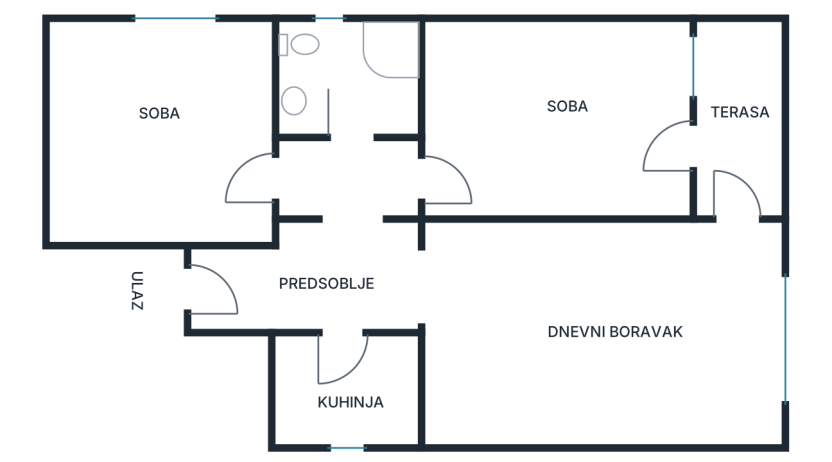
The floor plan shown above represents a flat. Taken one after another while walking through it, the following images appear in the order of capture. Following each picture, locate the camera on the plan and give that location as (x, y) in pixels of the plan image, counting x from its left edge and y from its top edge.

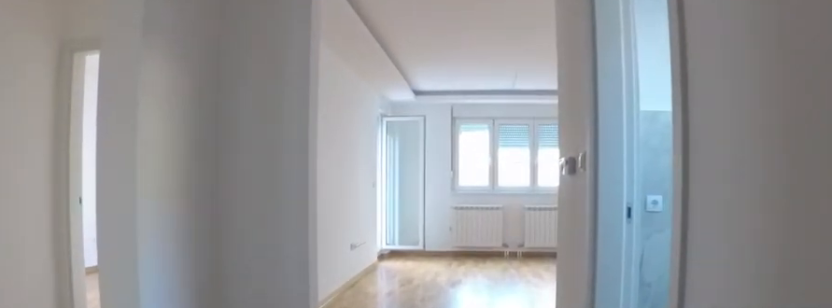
(278, 286)
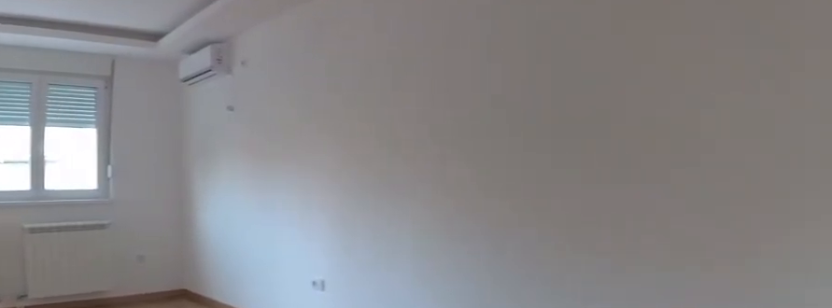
(425, 290)
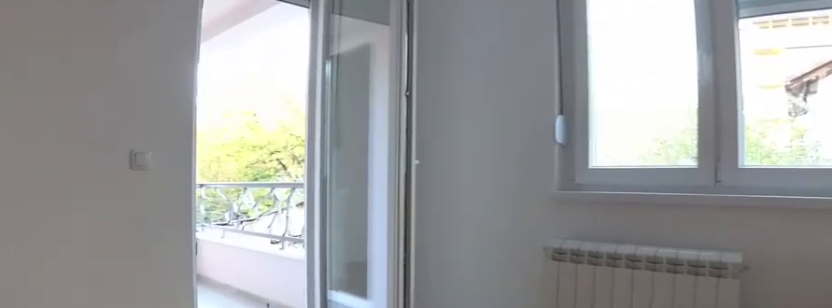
(686, 305)
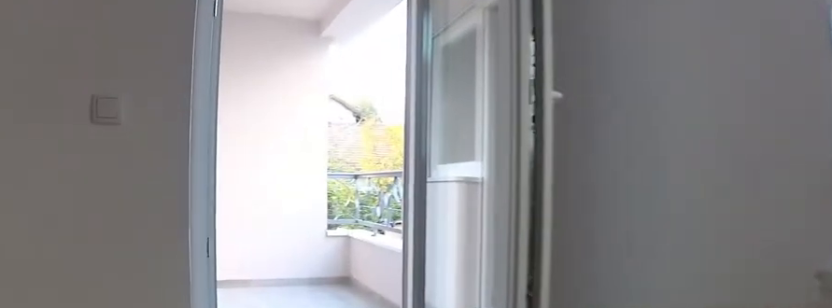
(704, 284)
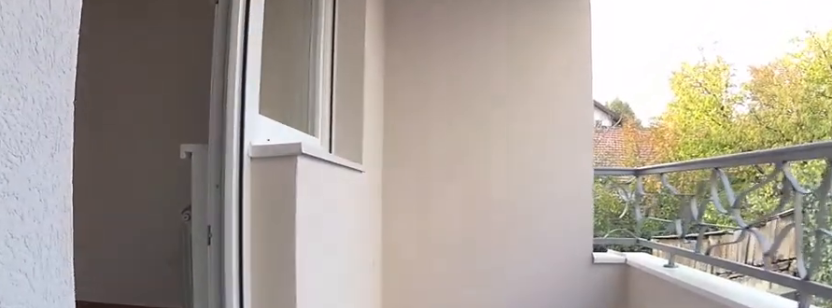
(726, 271)
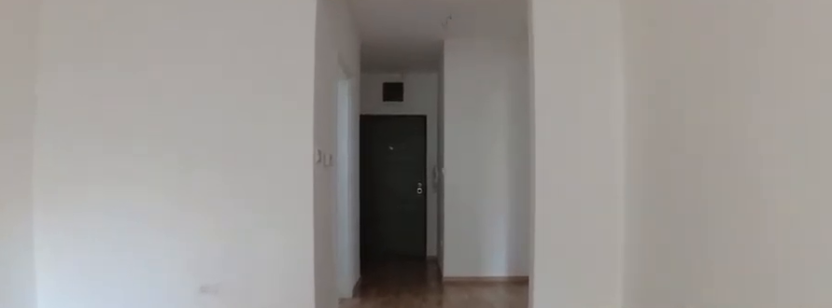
(604, 294)
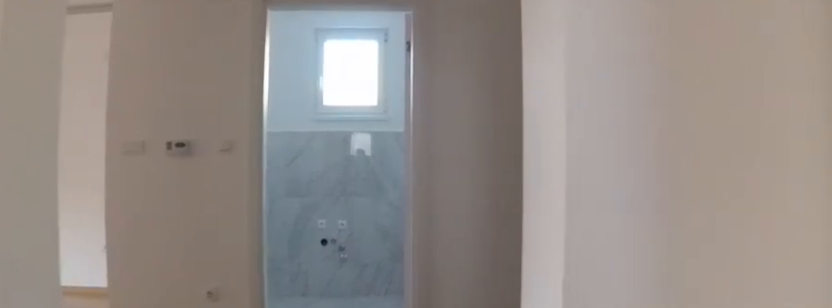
(350, 119)
